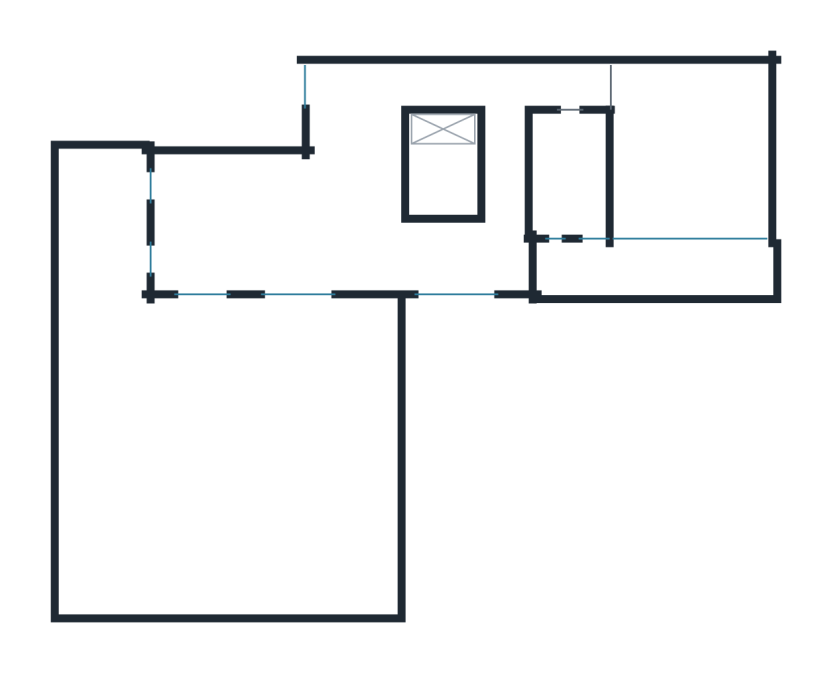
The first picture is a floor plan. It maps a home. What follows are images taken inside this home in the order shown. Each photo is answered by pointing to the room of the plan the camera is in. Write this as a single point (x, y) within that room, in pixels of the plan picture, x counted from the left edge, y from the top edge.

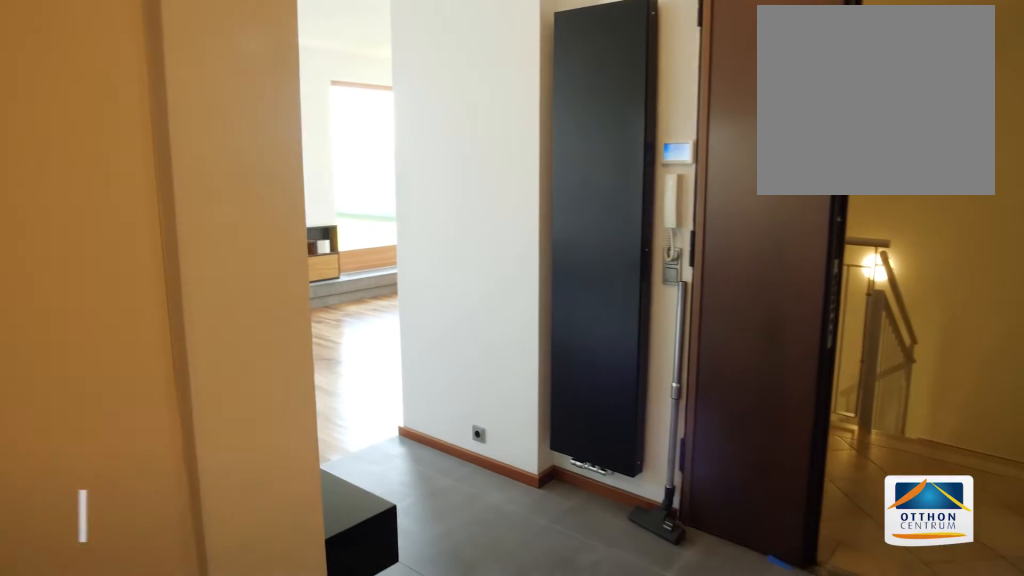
(354, 94)
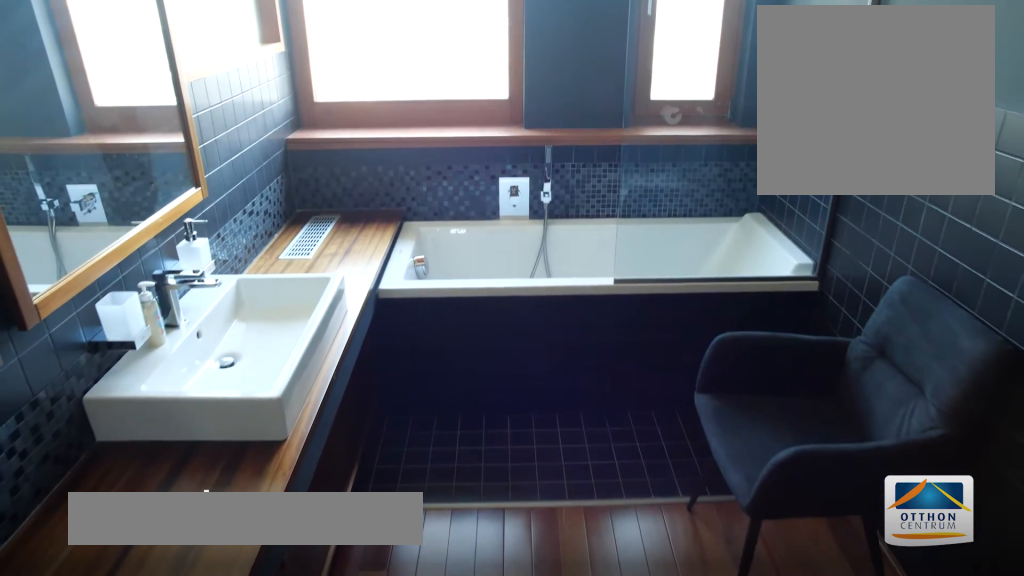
(569, 170)
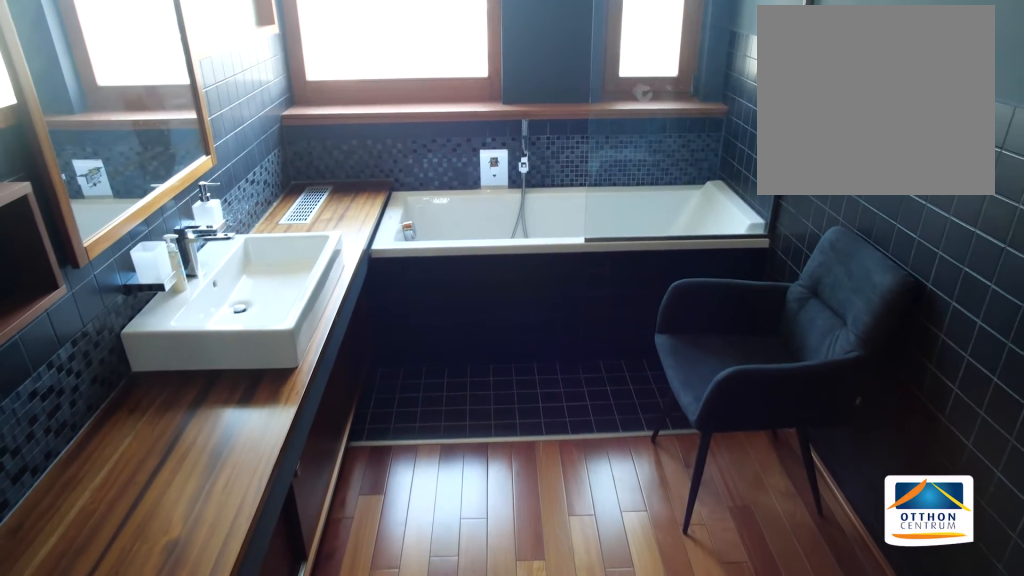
(569, 170)
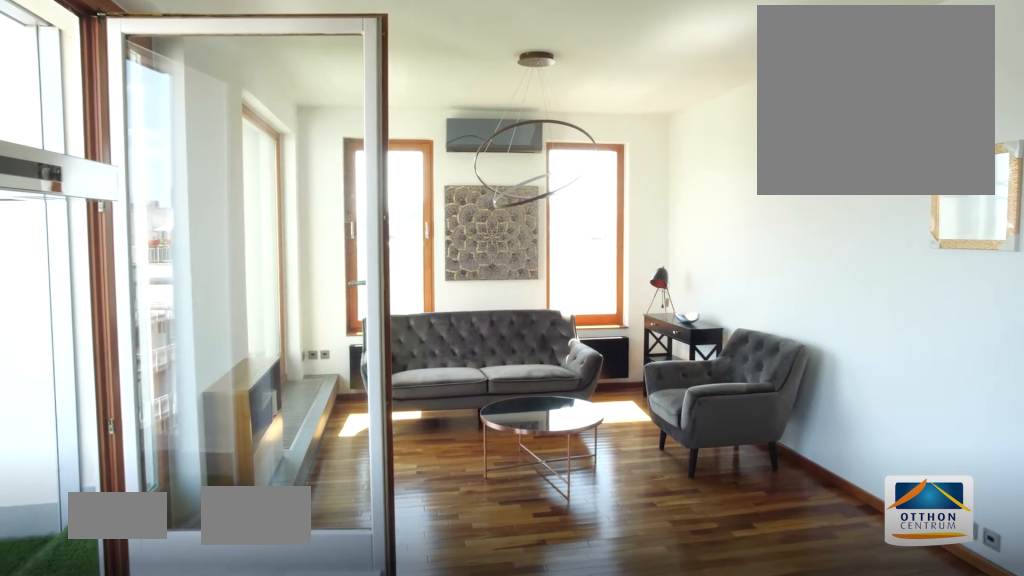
(239, 217)
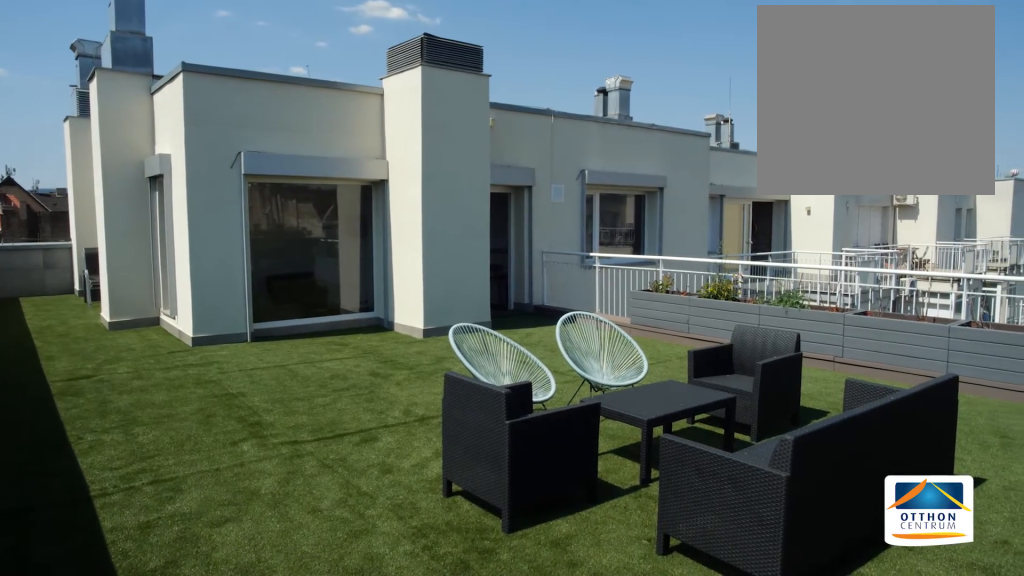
(207, 472)
